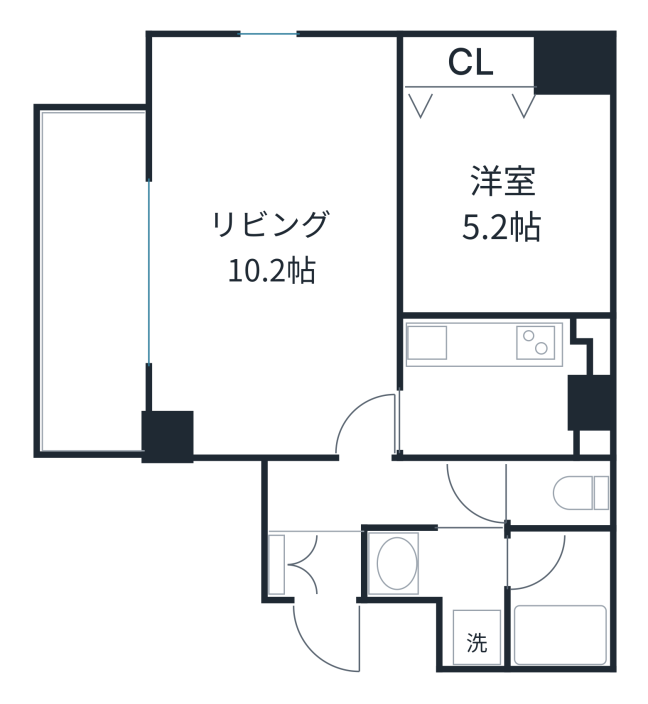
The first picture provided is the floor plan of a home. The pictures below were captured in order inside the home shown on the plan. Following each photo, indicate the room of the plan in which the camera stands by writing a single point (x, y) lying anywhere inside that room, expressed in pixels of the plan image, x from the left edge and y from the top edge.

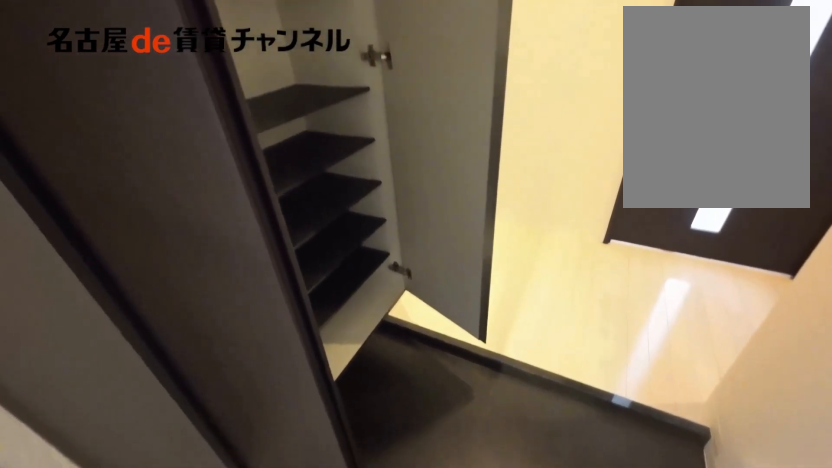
(309, 565)
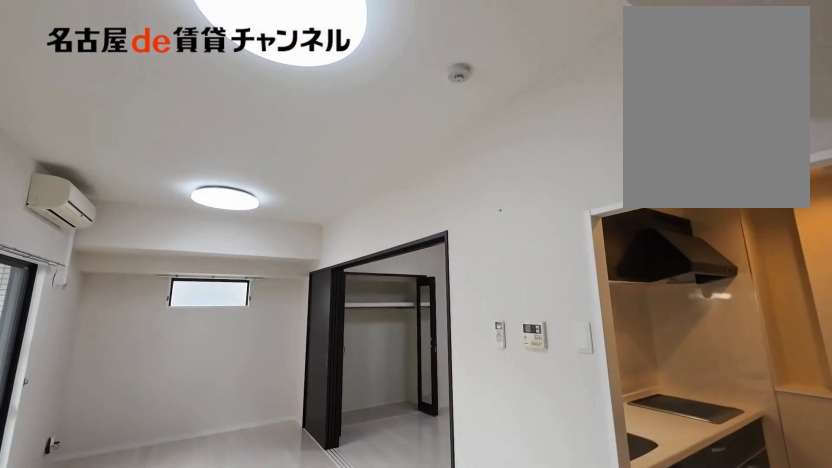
(275, 247)
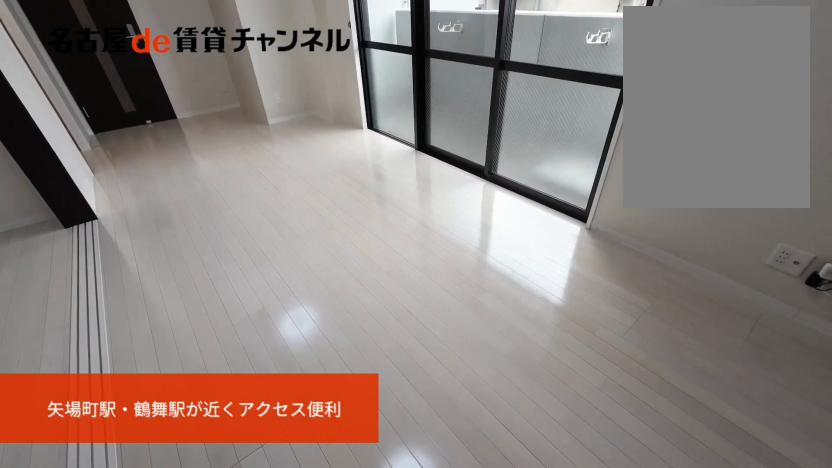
(275, 247)
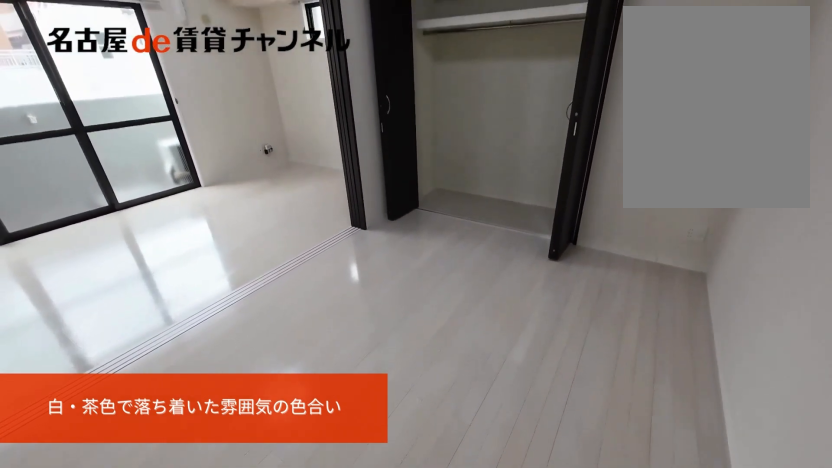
(506, 201)
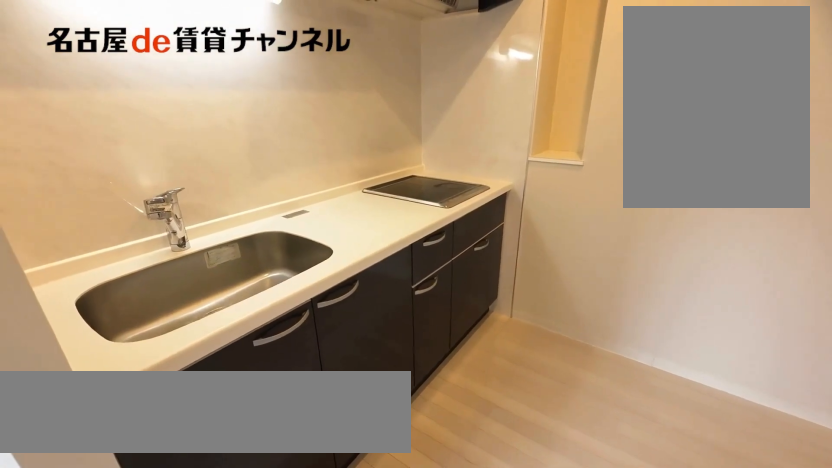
(503, 385)
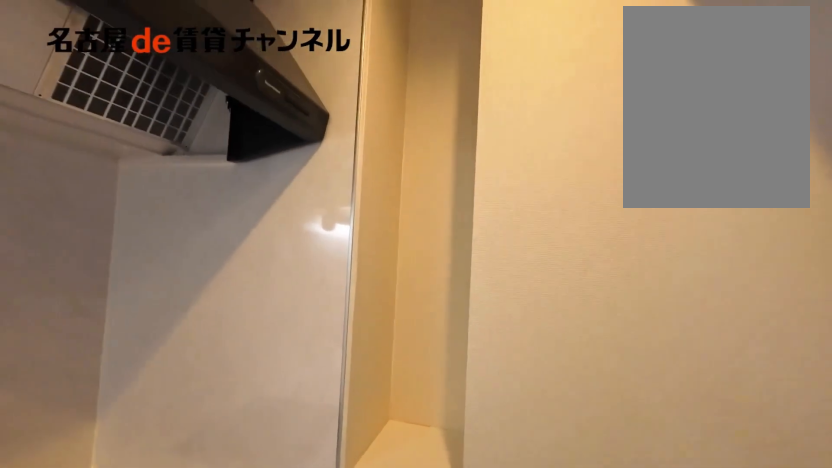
(503, 385)
